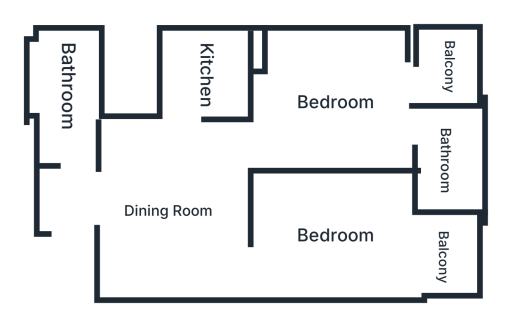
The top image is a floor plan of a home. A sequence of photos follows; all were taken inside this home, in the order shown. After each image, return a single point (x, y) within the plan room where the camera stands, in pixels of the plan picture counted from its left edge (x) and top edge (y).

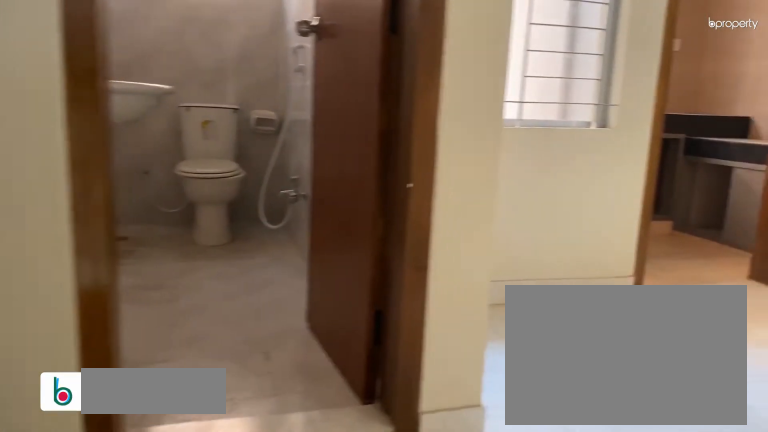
(90, 203)
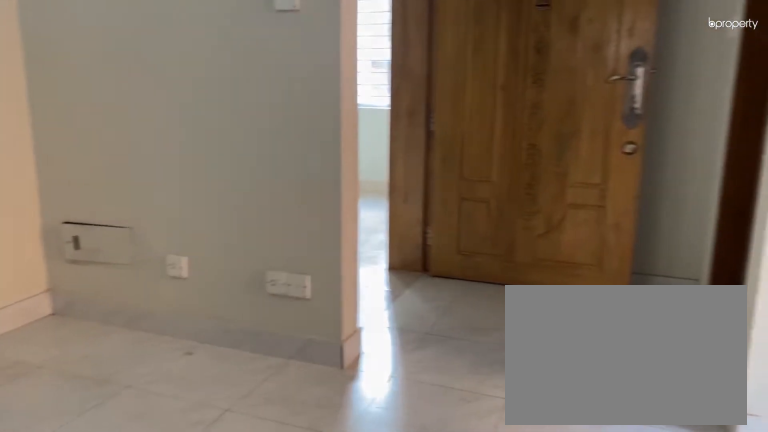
(166, 210)
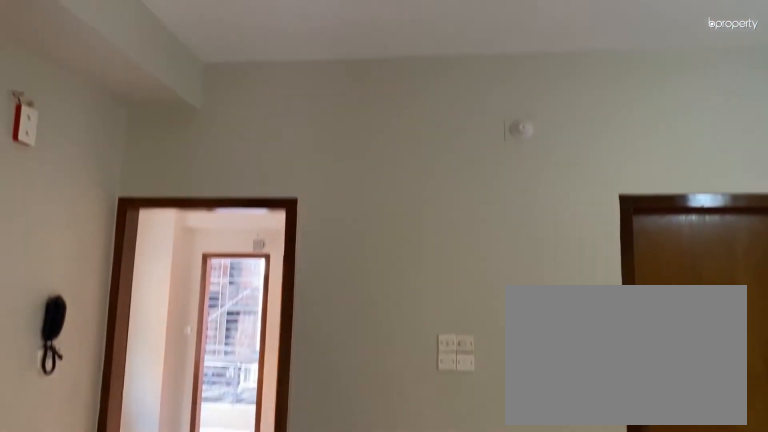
(166, 210)
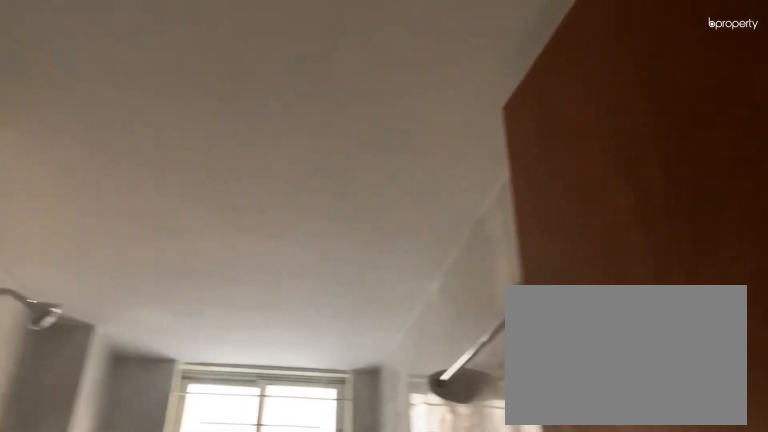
(75, 97)
